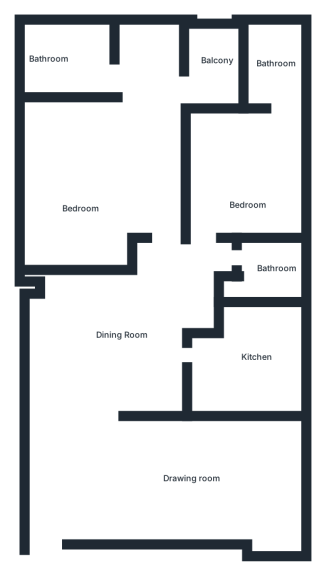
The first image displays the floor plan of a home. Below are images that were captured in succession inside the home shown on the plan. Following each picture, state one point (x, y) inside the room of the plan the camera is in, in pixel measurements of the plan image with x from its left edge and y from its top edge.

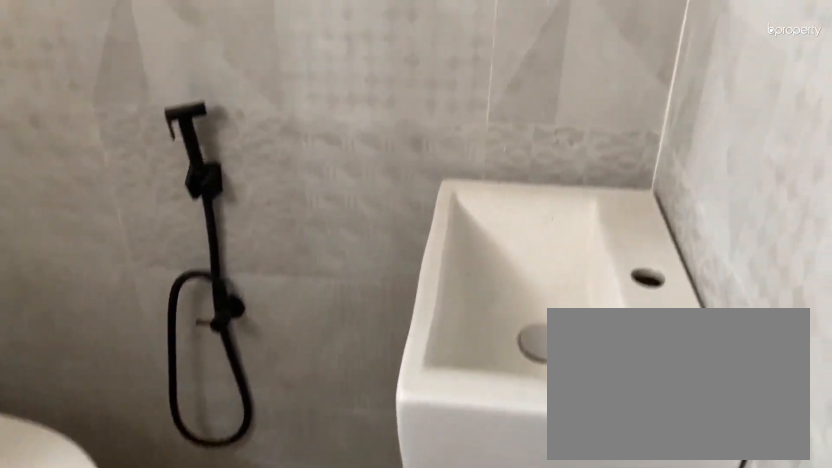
(266, 288)
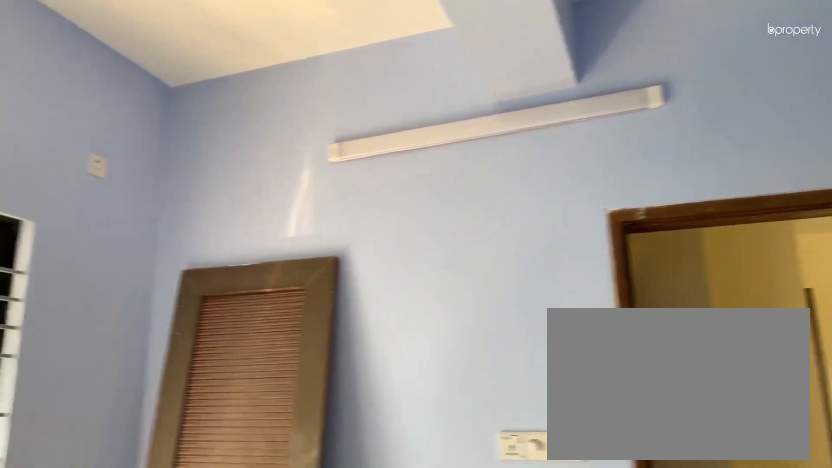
(248, 182)
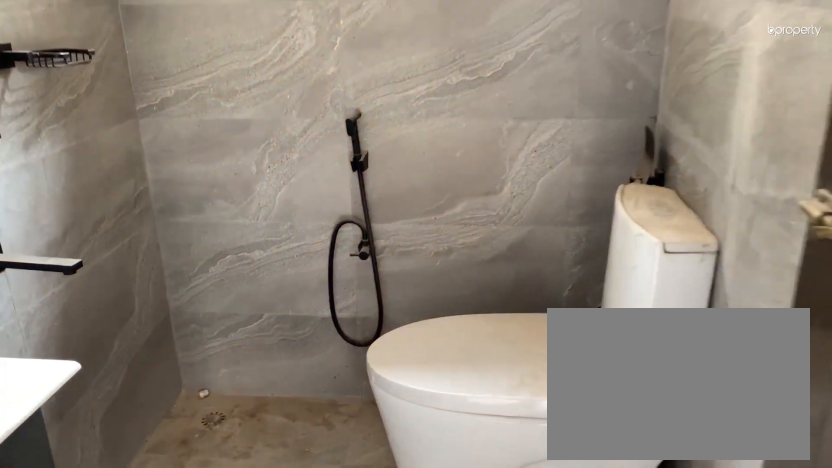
(274, 68)
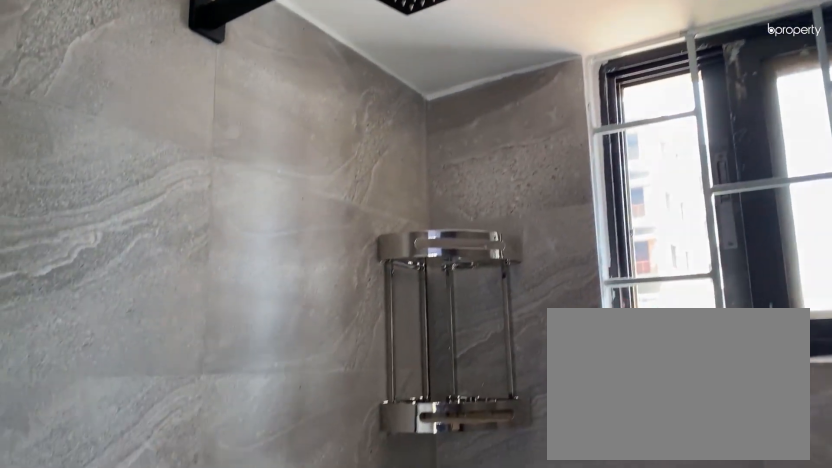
(274, 68)
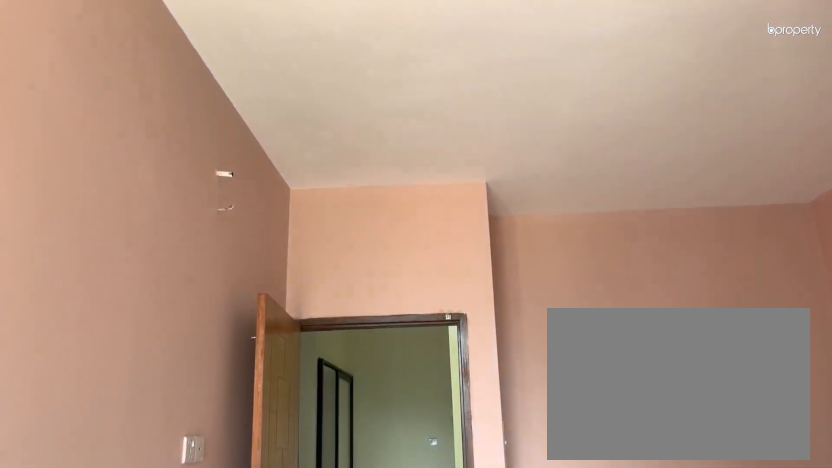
(79, 178)
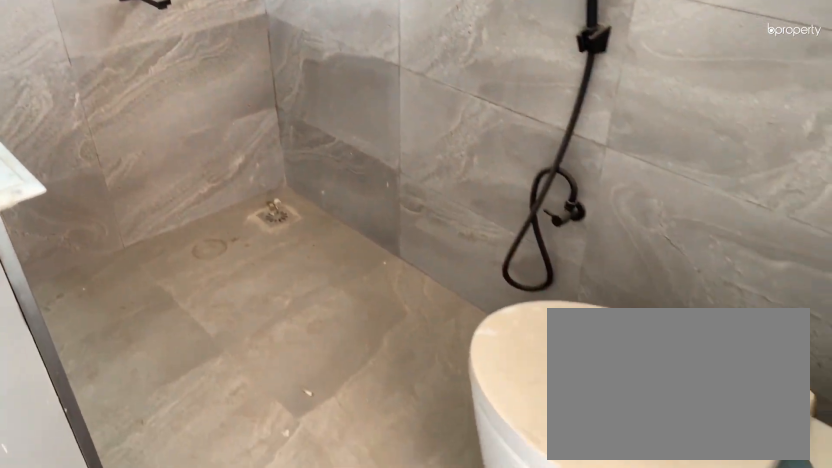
(55, 68)
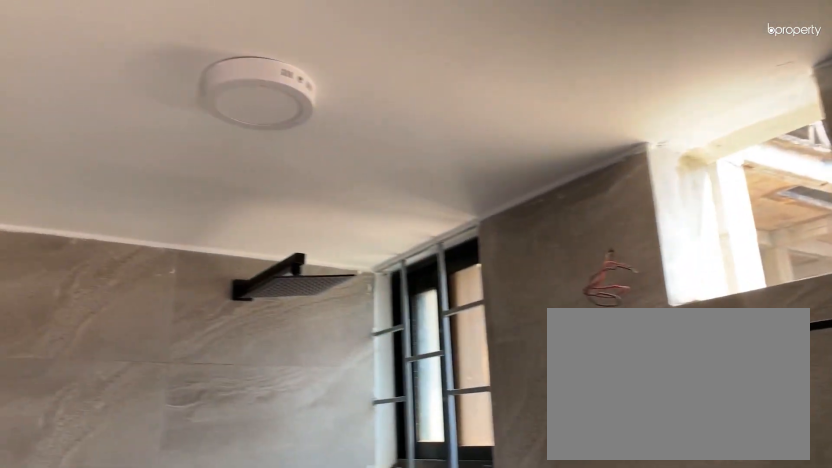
(55, 68)
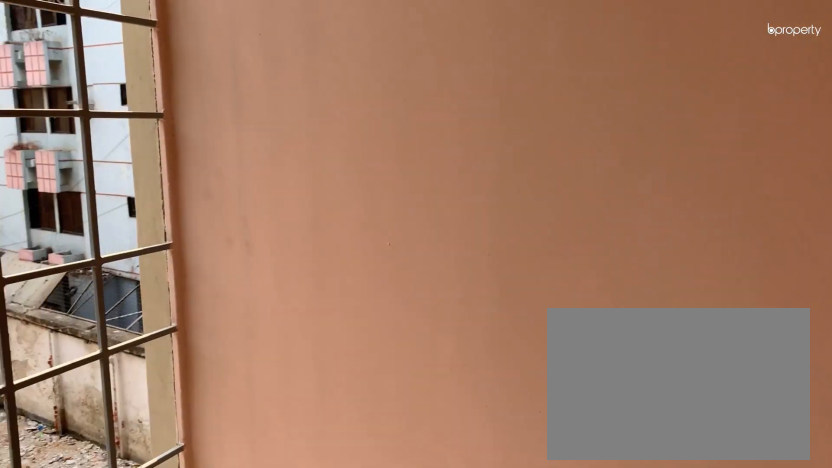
(213, 43)
